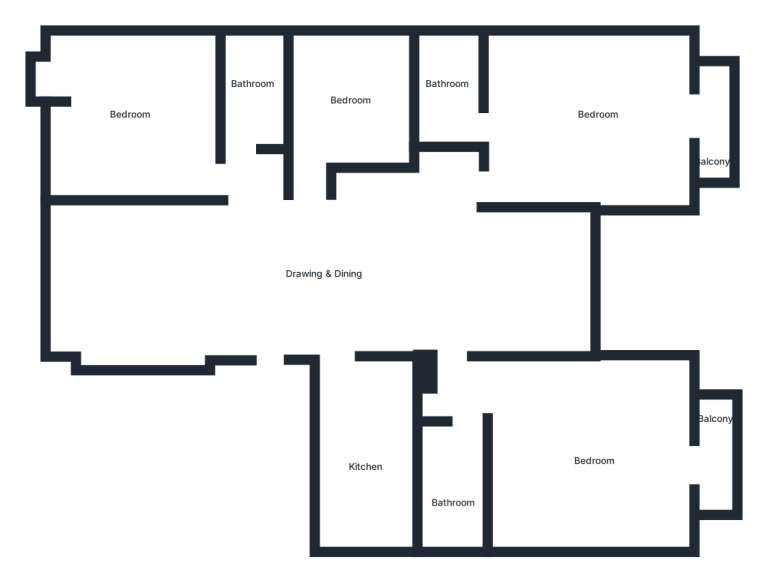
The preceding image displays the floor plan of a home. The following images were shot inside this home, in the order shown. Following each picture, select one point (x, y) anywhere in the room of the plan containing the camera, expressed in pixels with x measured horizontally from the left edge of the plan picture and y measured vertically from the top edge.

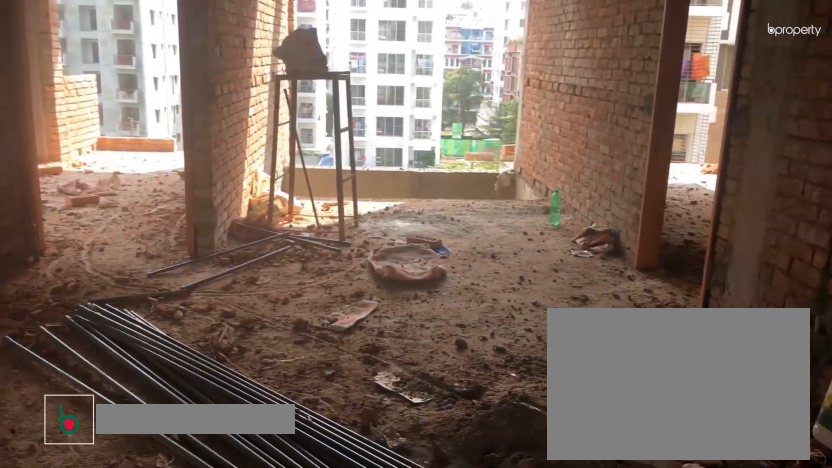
(545, 251)
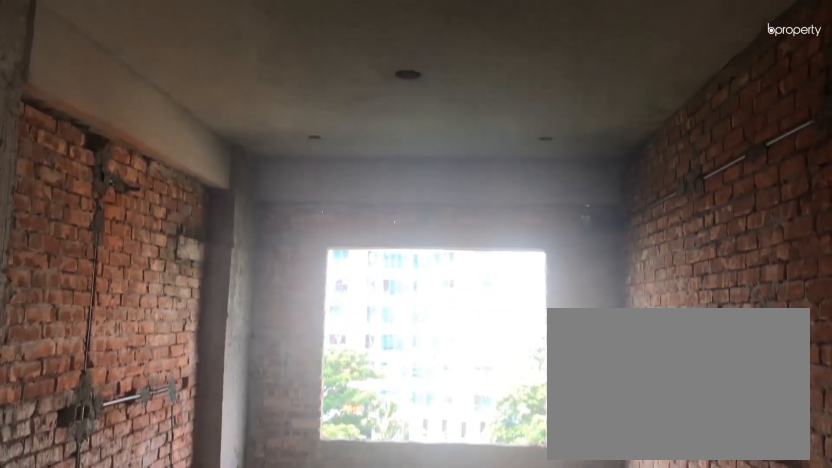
(122, 280)
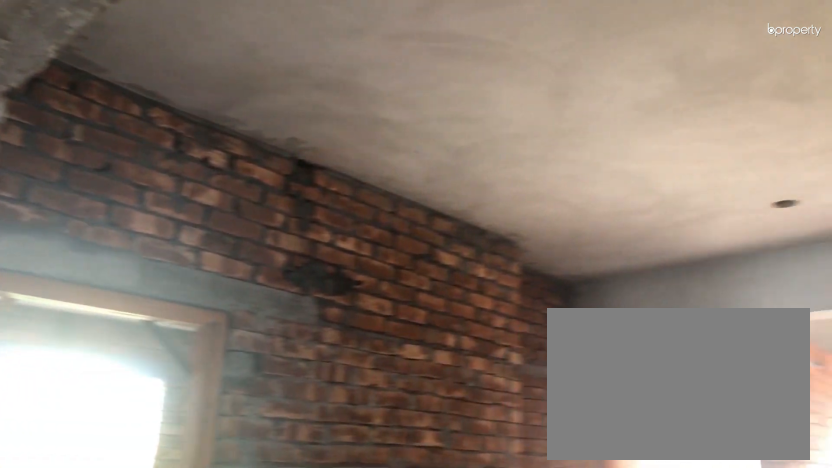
(384, 267)
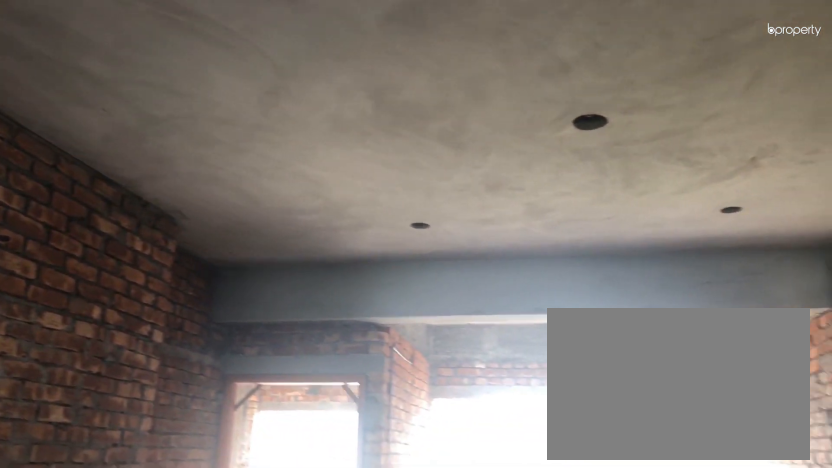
(384, 267)
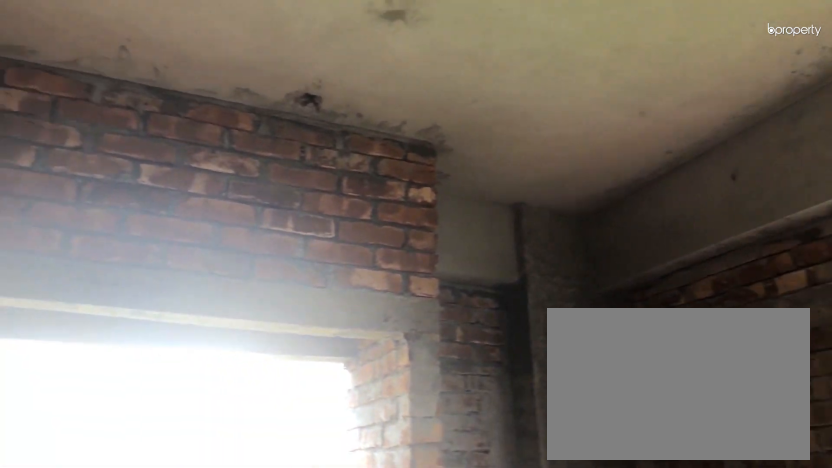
(129, 115)
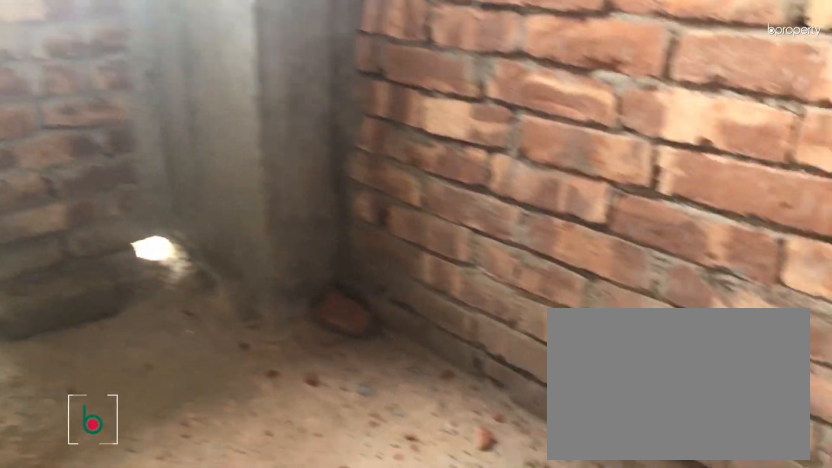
(254, 95)
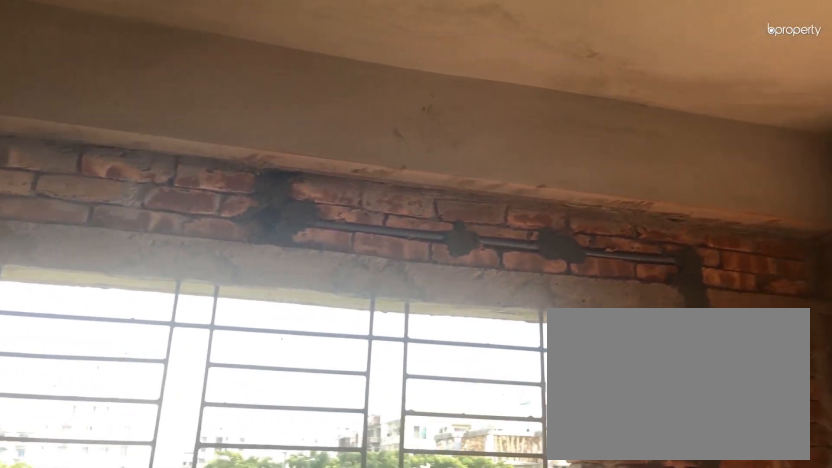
(589, 126)
